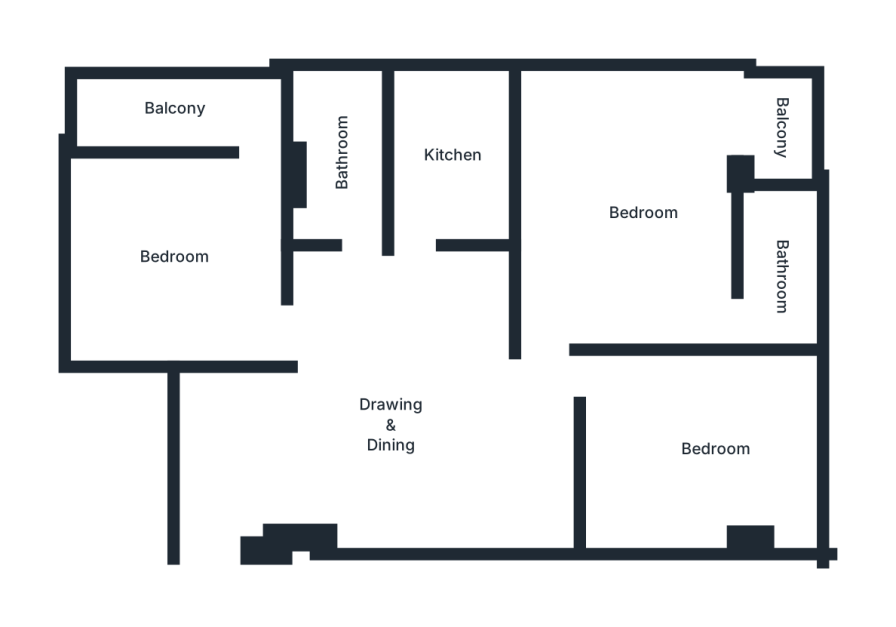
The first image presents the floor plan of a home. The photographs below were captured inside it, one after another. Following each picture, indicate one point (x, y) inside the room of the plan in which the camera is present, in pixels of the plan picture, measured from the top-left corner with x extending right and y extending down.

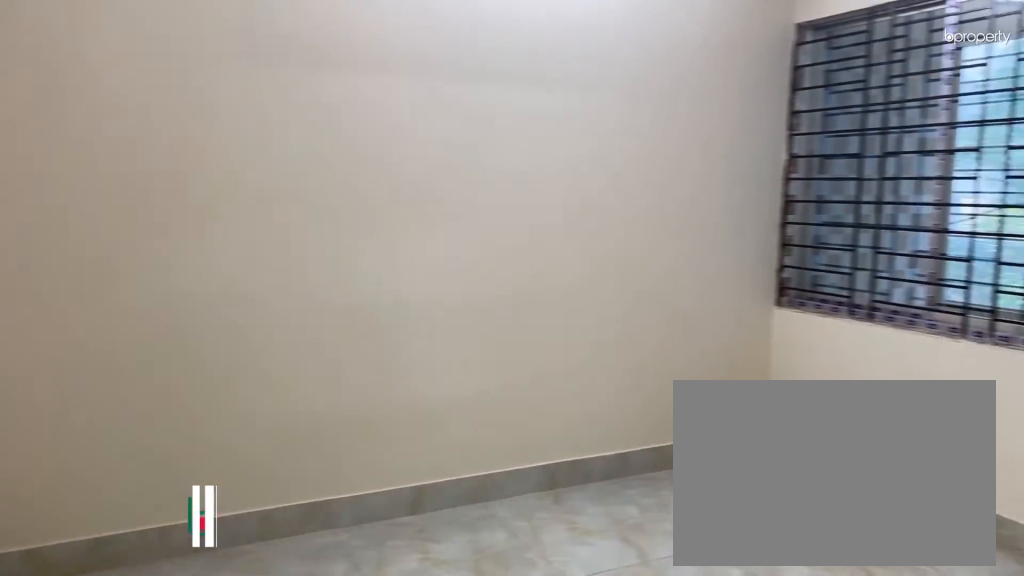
(181, 259)
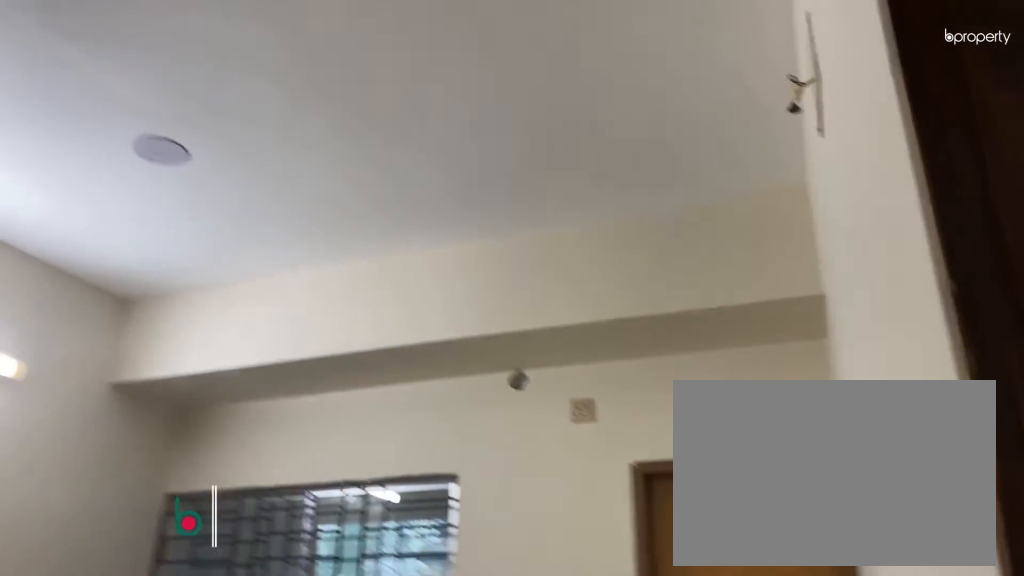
(181, 259)
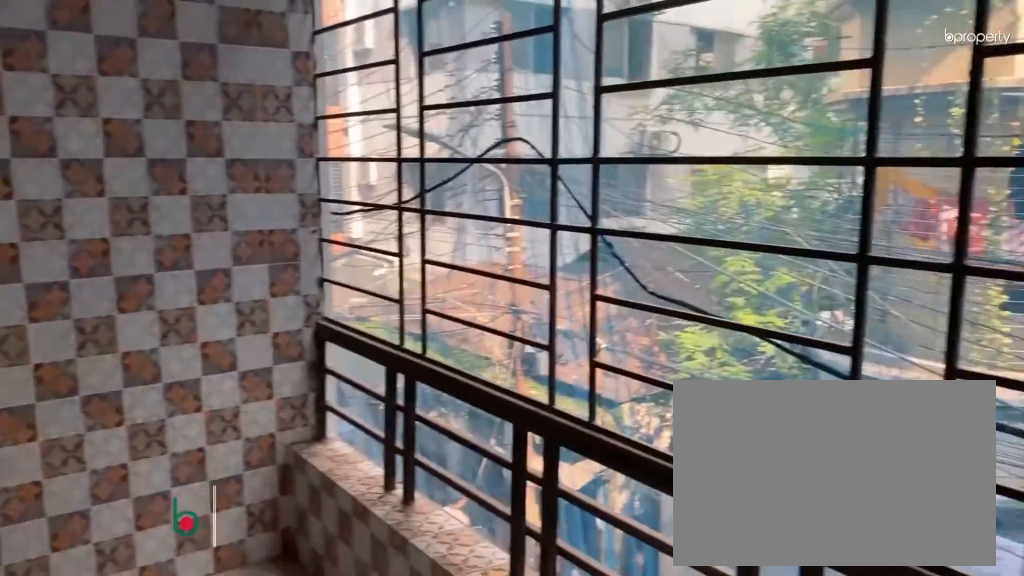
(191, 106)
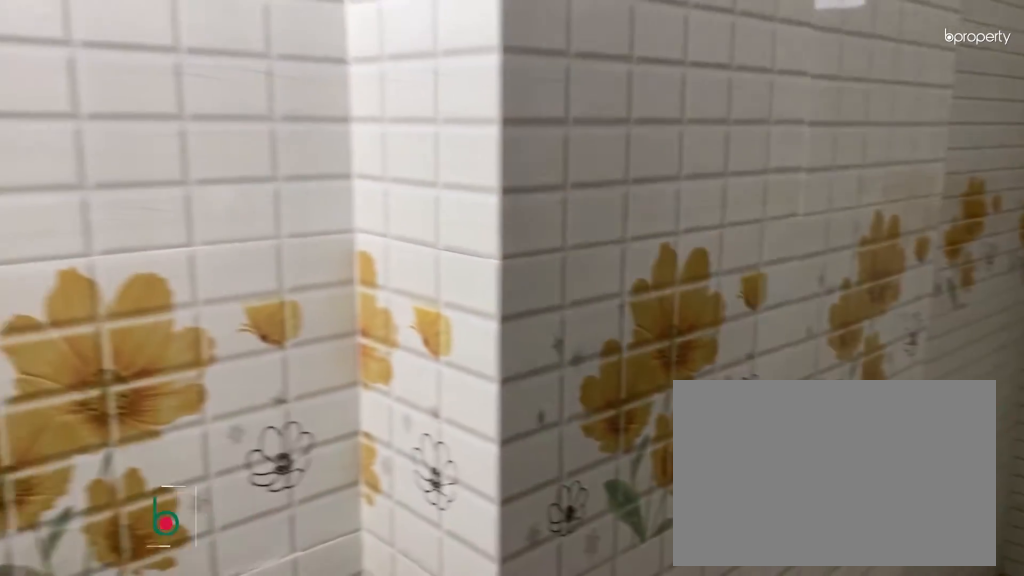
(345, 150)
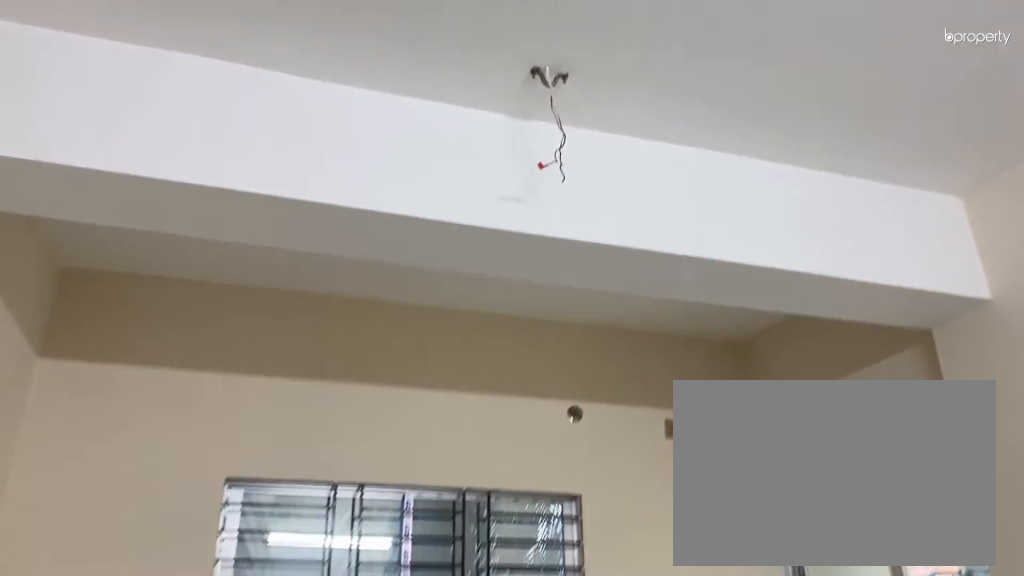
(644, 212)
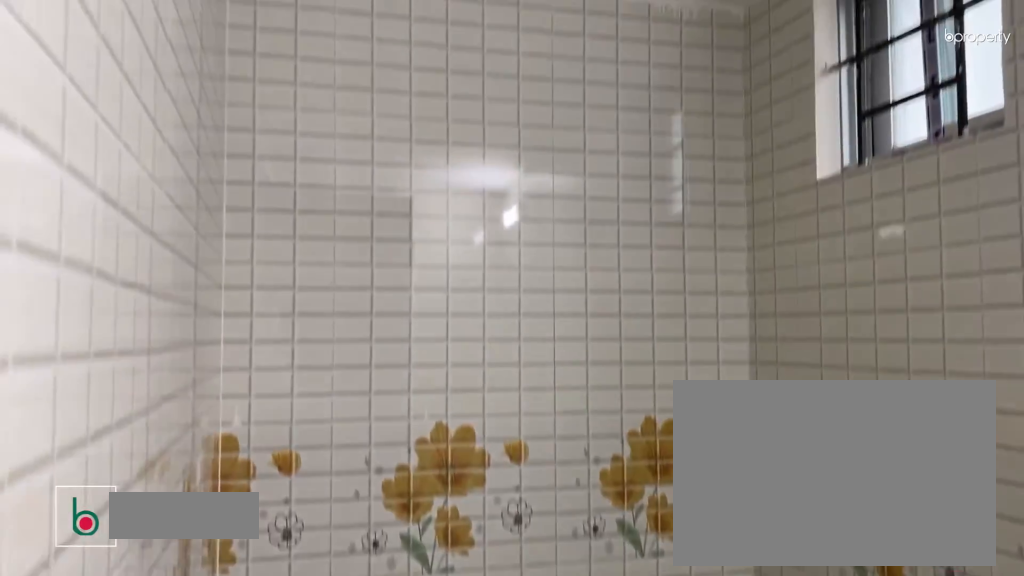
(783, 263)
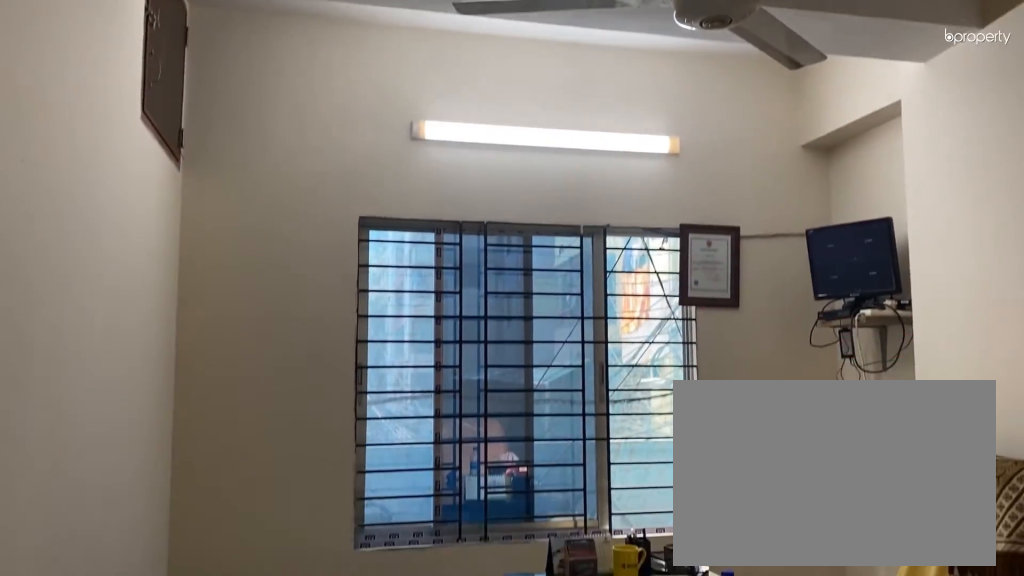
(763, 486)
